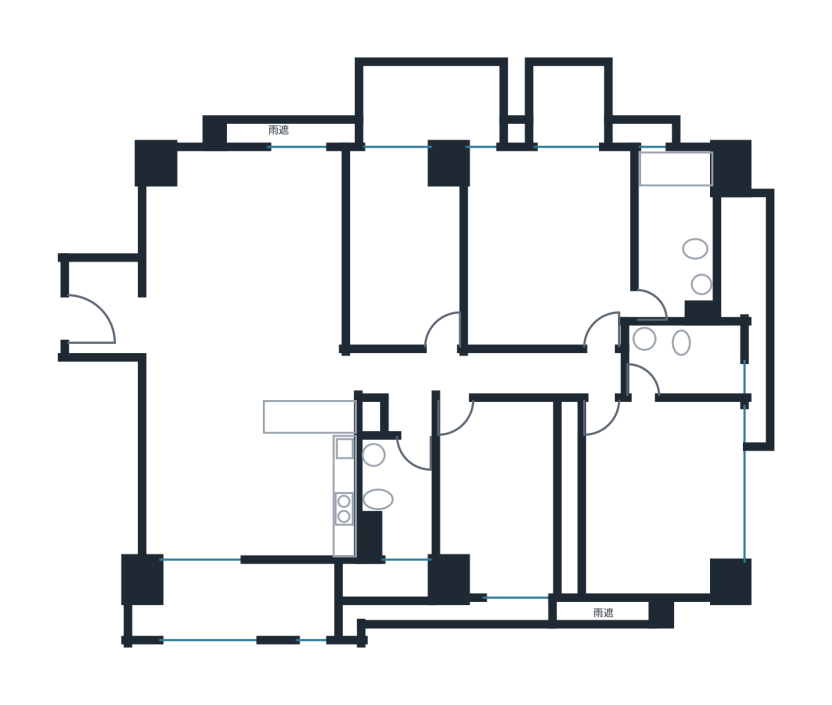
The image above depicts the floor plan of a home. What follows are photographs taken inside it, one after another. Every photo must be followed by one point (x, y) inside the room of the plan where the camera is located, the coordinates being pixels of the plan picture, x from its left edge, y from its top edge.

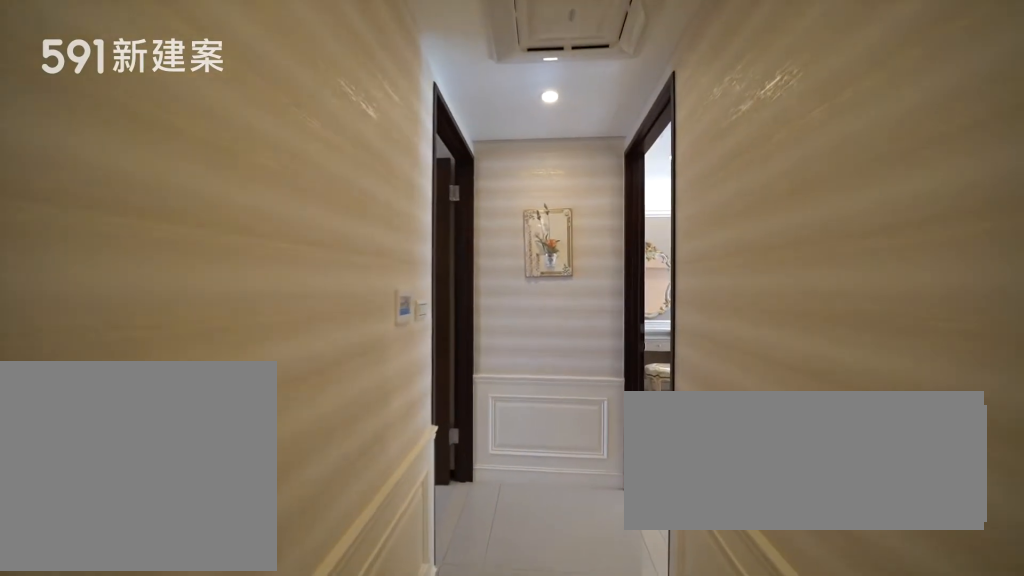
(420, 373)
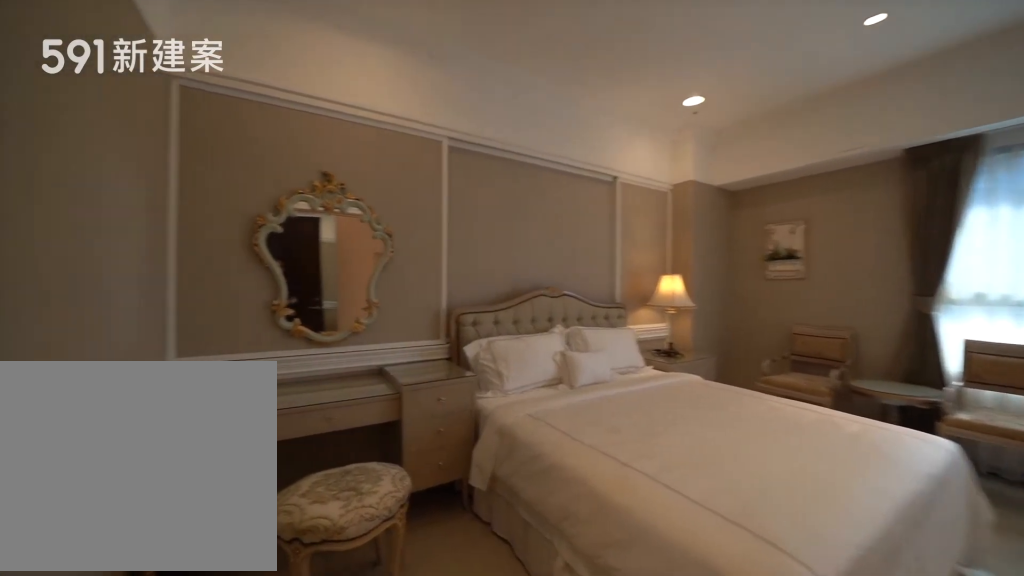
(652, 500)
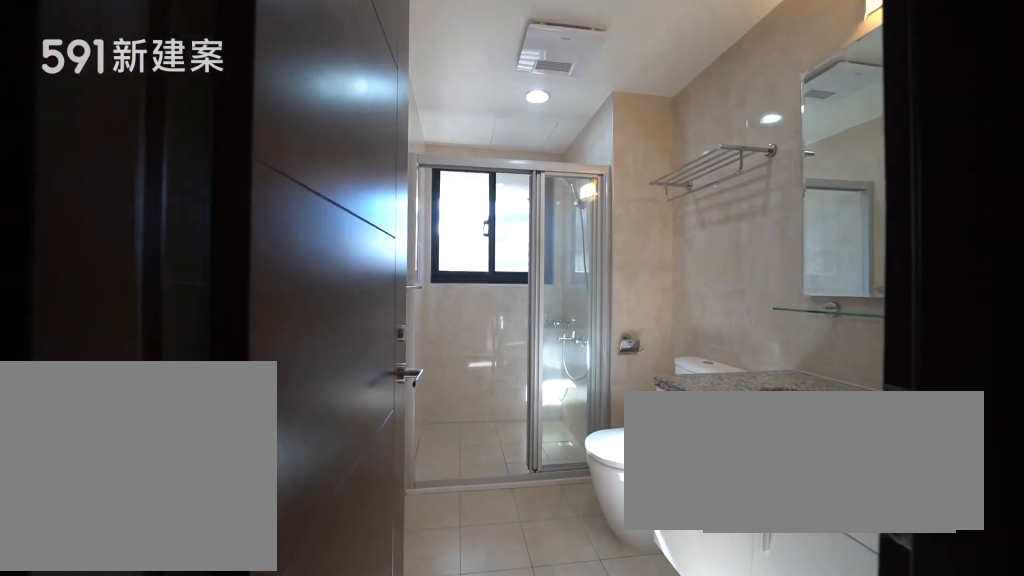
(395, 506)
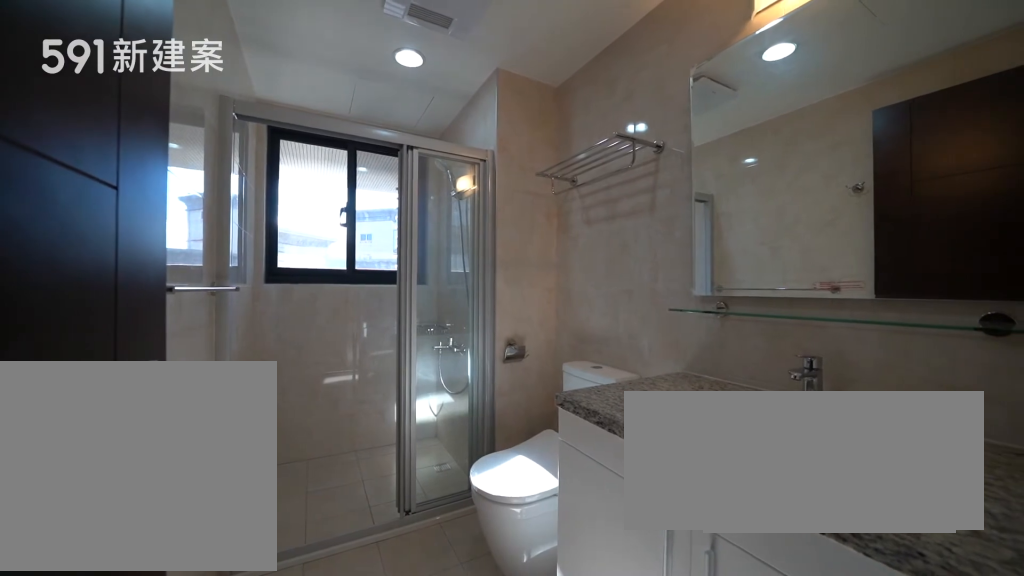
(395, 506)
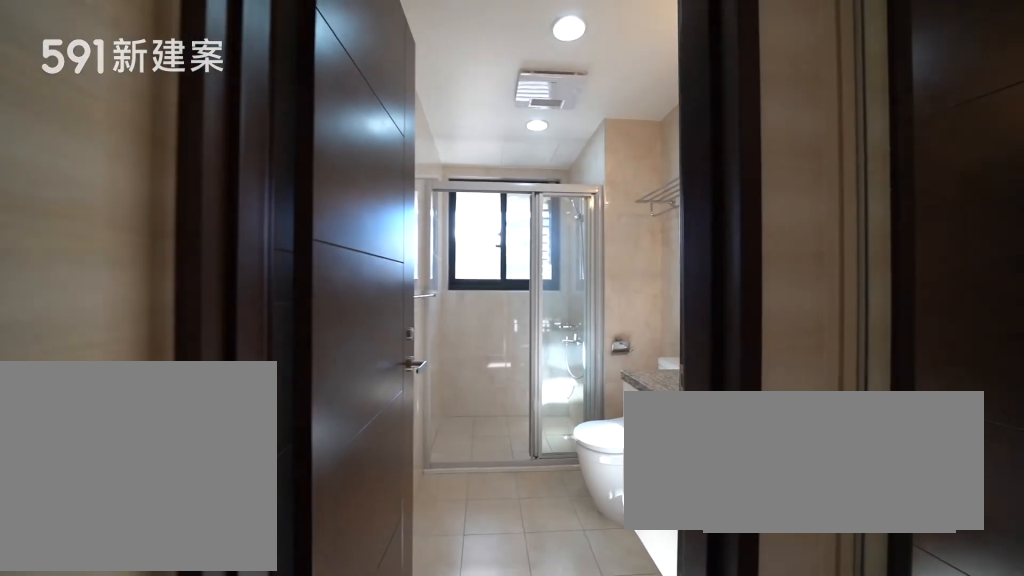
(395, 506)
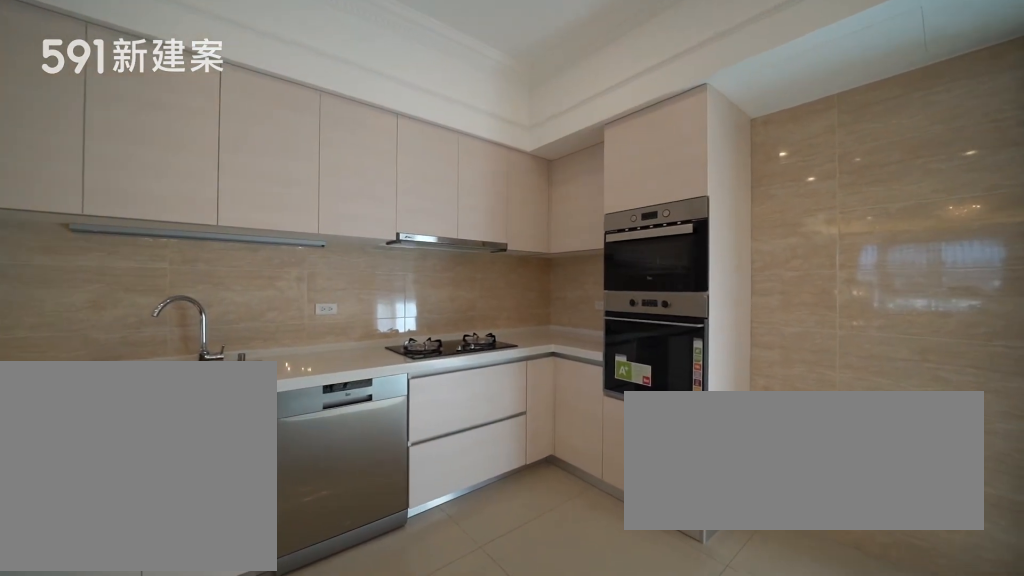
(303, 484)
